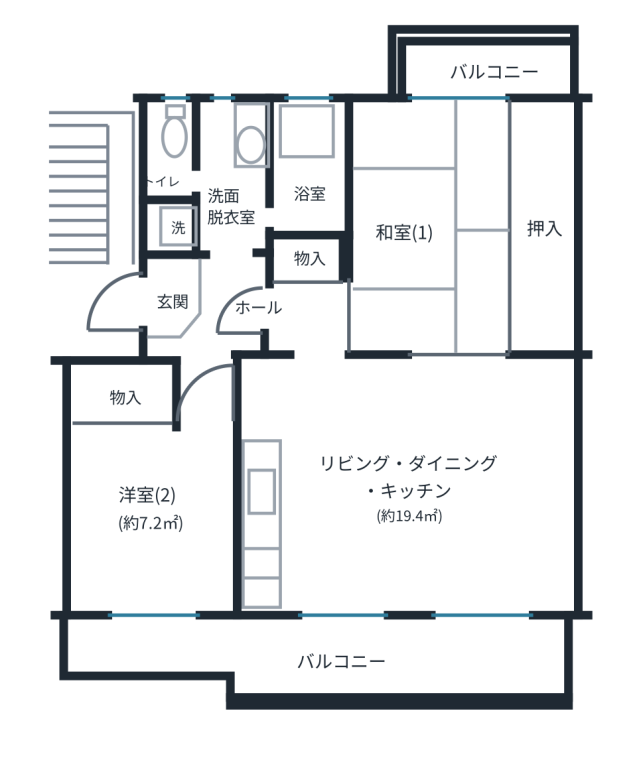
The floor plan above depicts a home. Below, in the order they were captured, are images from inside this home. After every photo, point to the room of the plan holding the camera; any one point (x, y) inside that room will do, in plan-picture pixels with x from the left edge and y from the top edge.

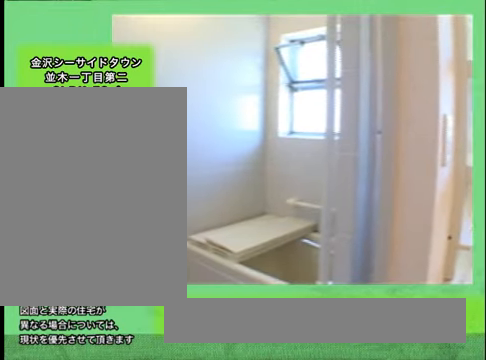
(309, 178)
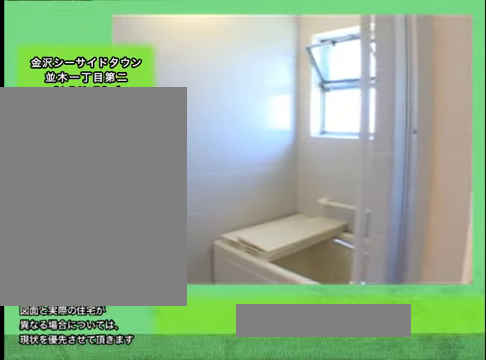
(309, 178)
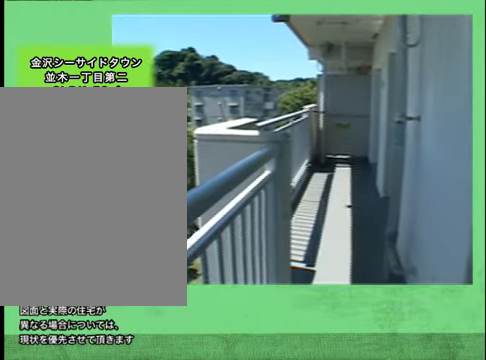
(338, 669)
